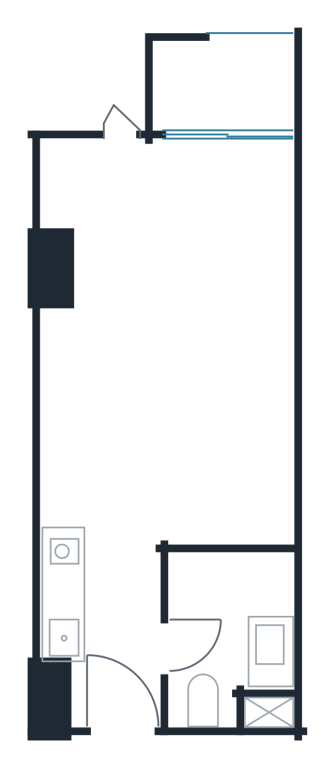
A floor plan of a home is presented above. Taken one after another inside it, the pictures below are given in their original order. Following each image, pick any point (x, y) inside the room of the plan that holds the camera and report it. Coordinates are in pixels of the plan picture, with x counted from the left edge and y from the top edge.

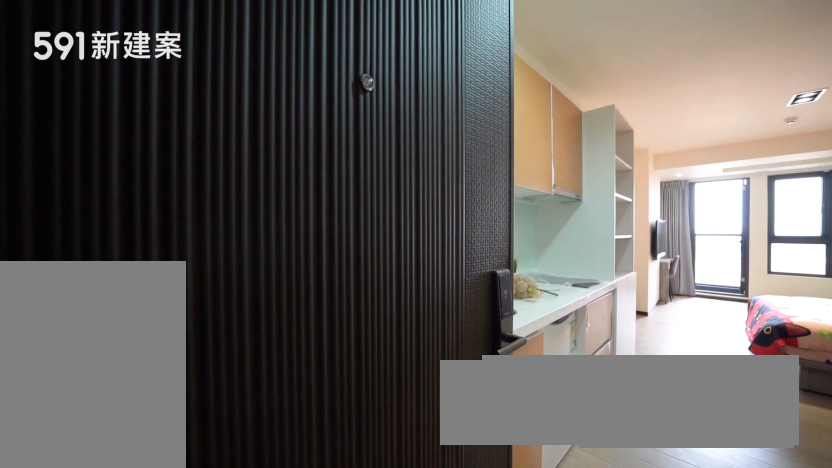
(114, 697)
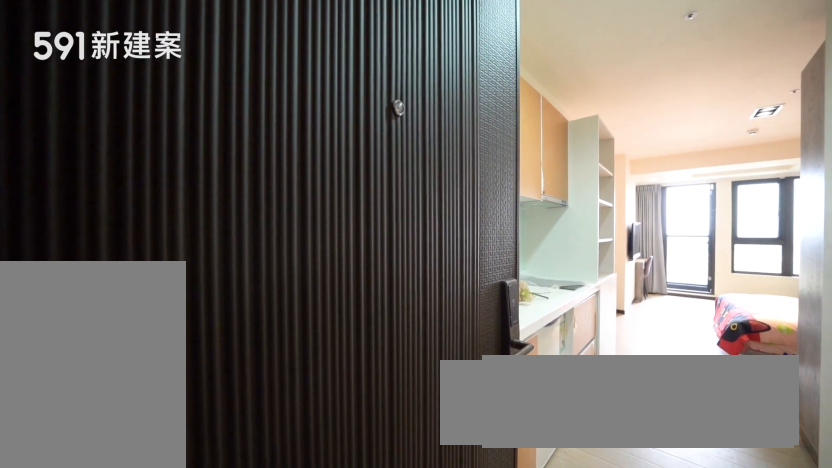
(114, 697)
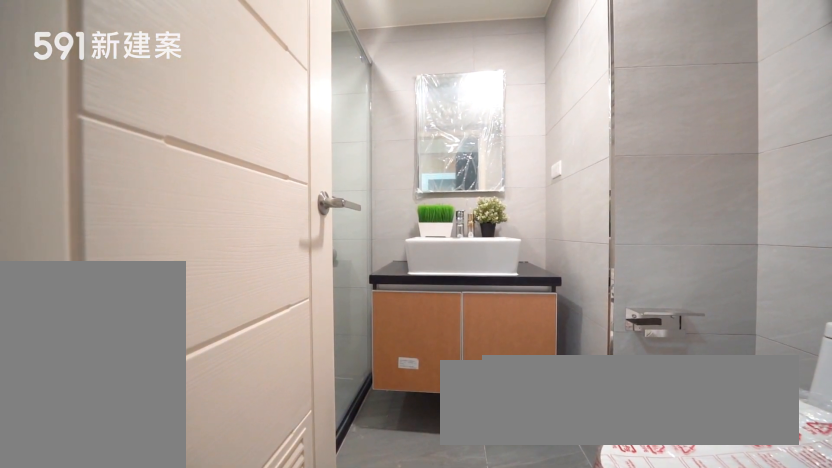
(227, 628)
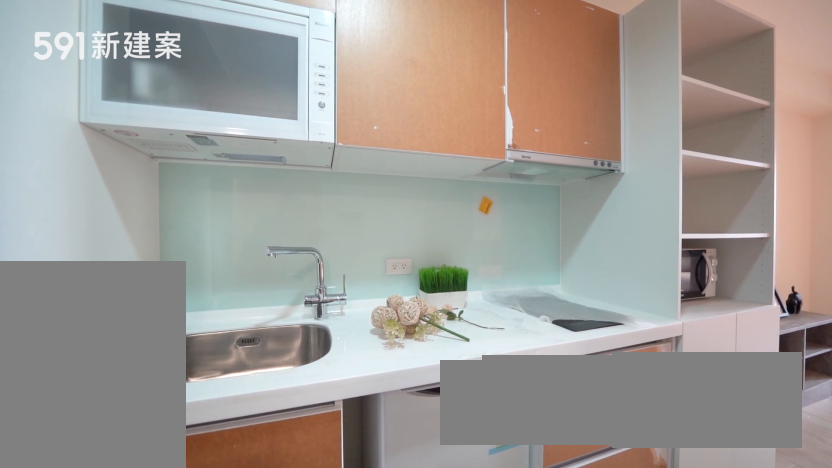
(99, 563)
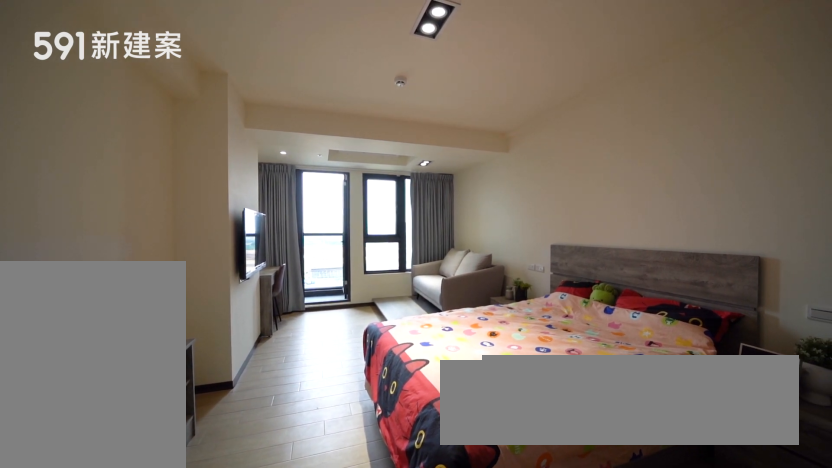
(167, 421)
